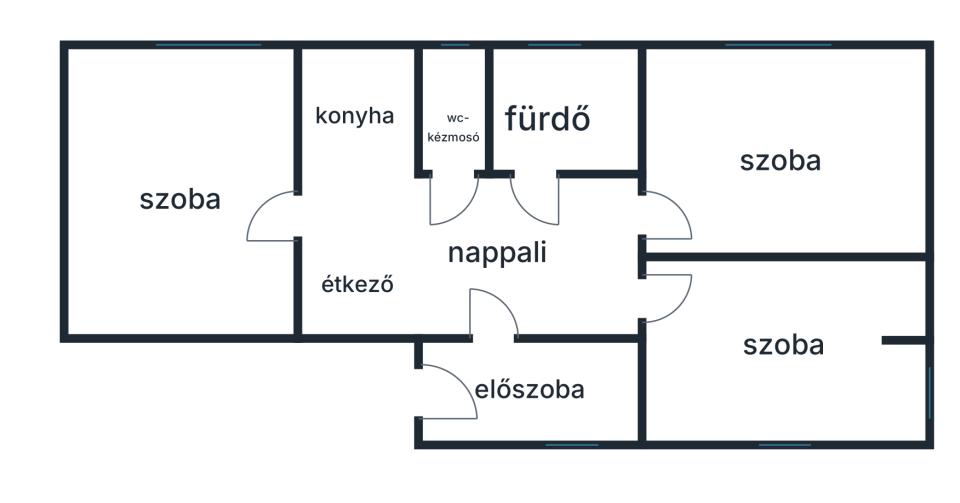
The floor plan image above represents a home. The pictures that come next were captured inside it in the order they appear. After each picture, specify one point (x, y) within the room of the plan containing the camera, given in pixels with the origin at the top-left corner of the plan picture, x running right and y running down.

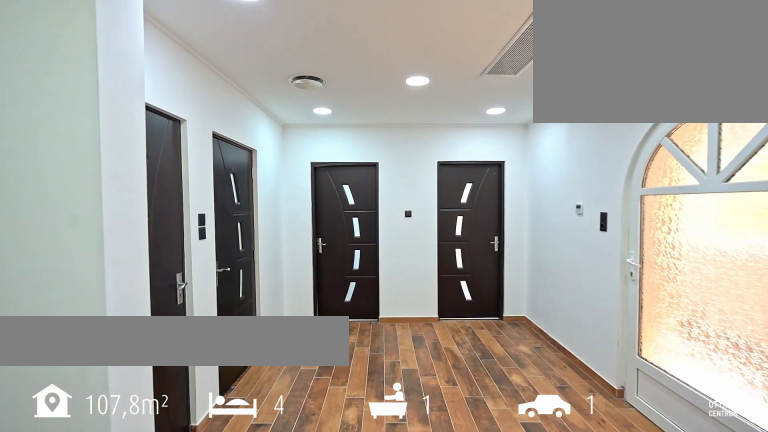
(453, 250)
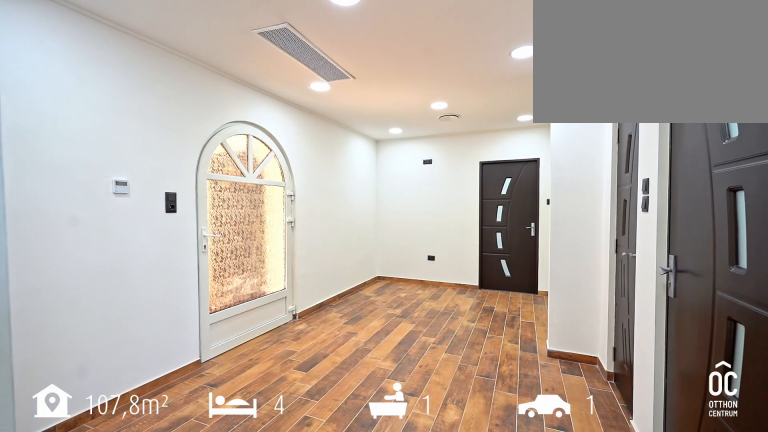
(454, 251)
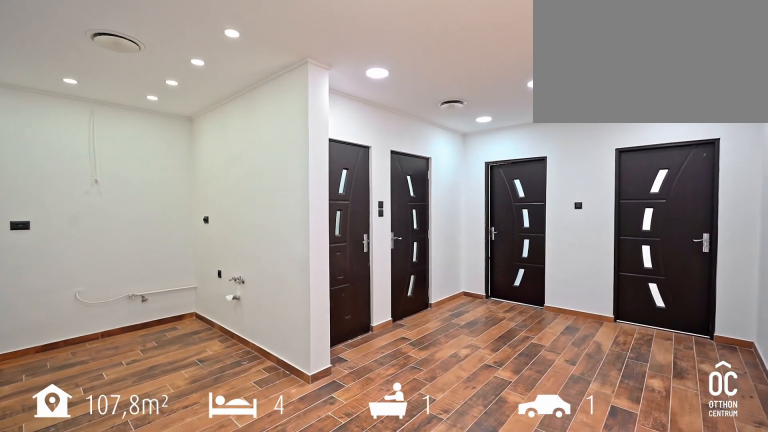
(453, 251)
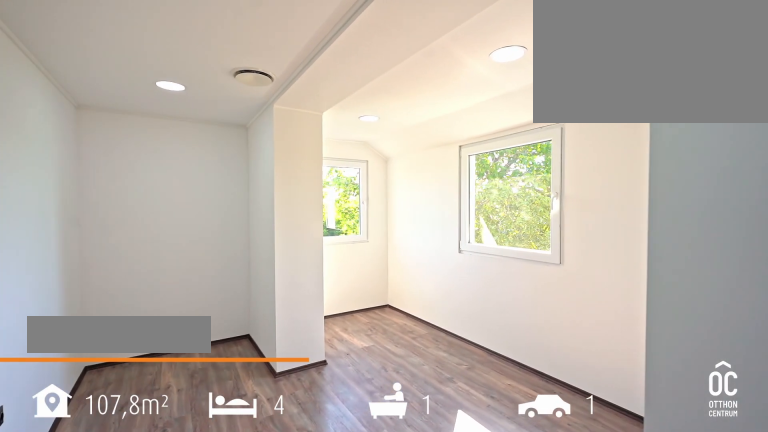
(782, 348)
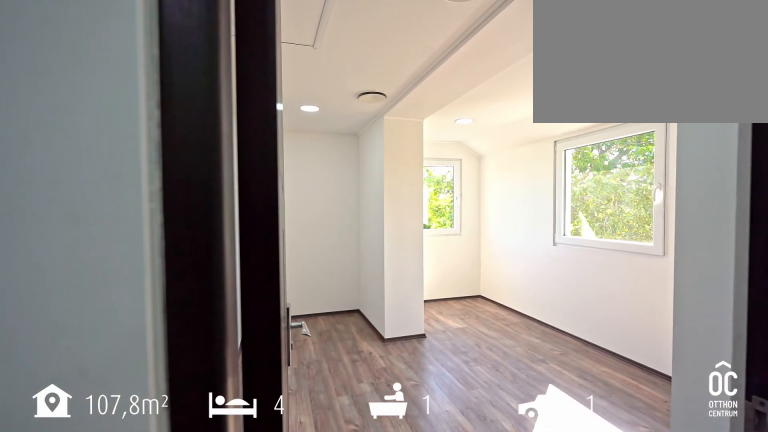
(782, 348)
